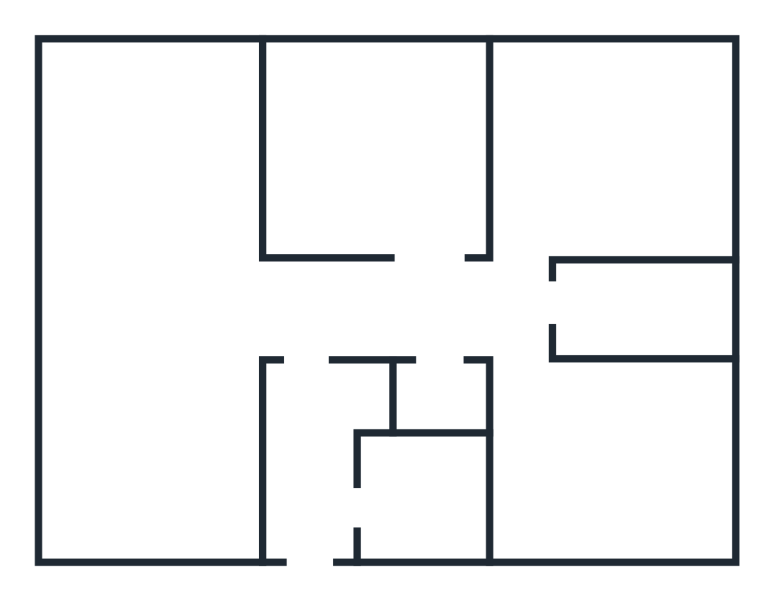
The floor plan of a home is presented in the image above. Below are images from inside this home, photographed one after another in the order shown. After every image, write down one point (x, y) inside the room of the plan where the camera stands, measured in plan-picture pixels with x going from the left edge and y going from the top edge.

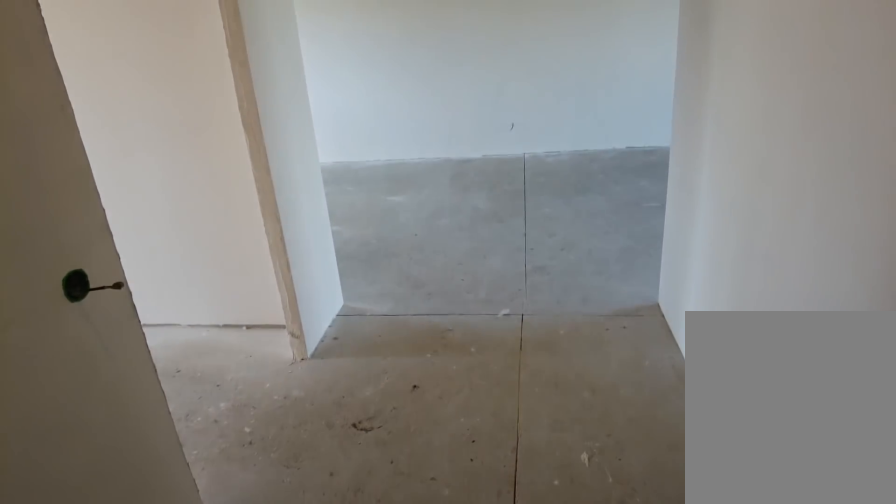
(451, 327)
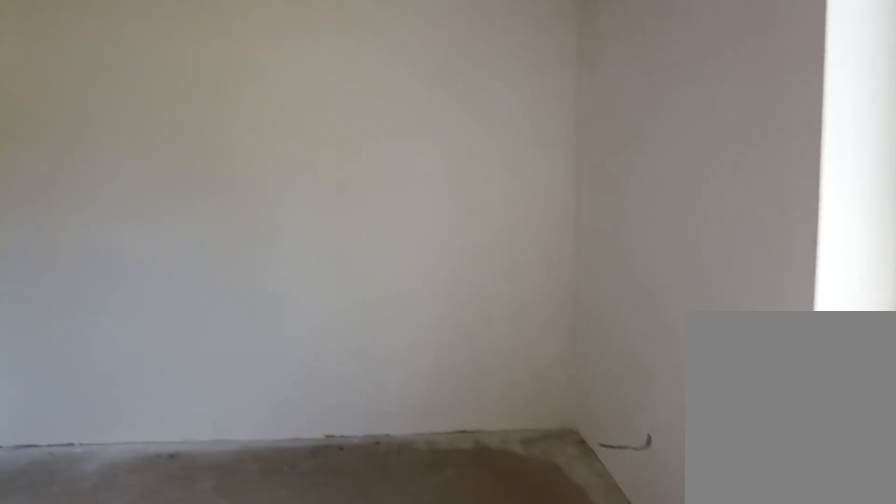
(560, 485)
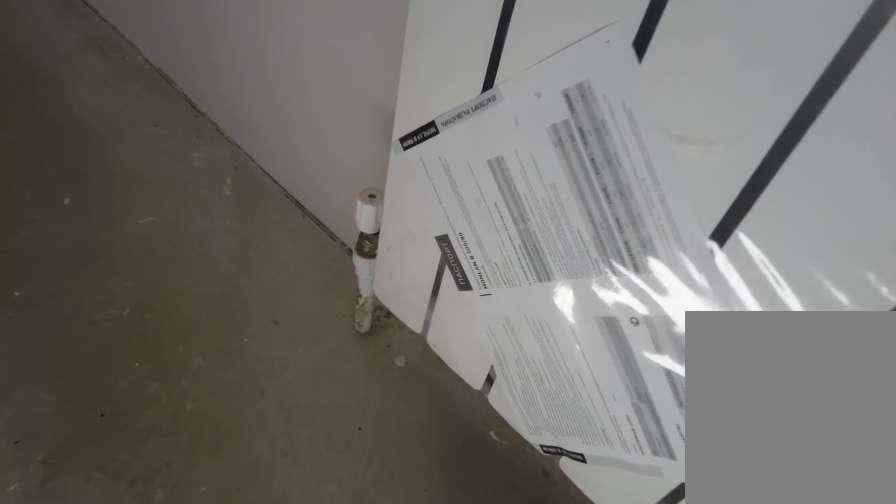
(560, 485)
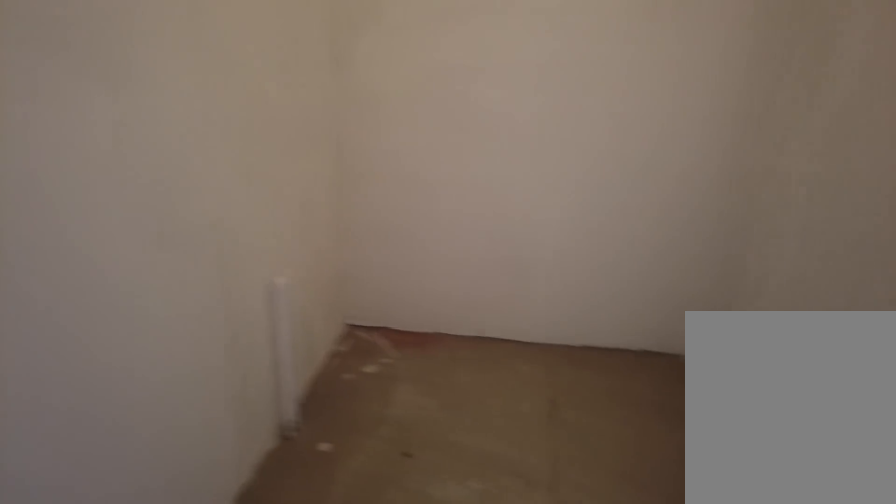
(520, 317)
